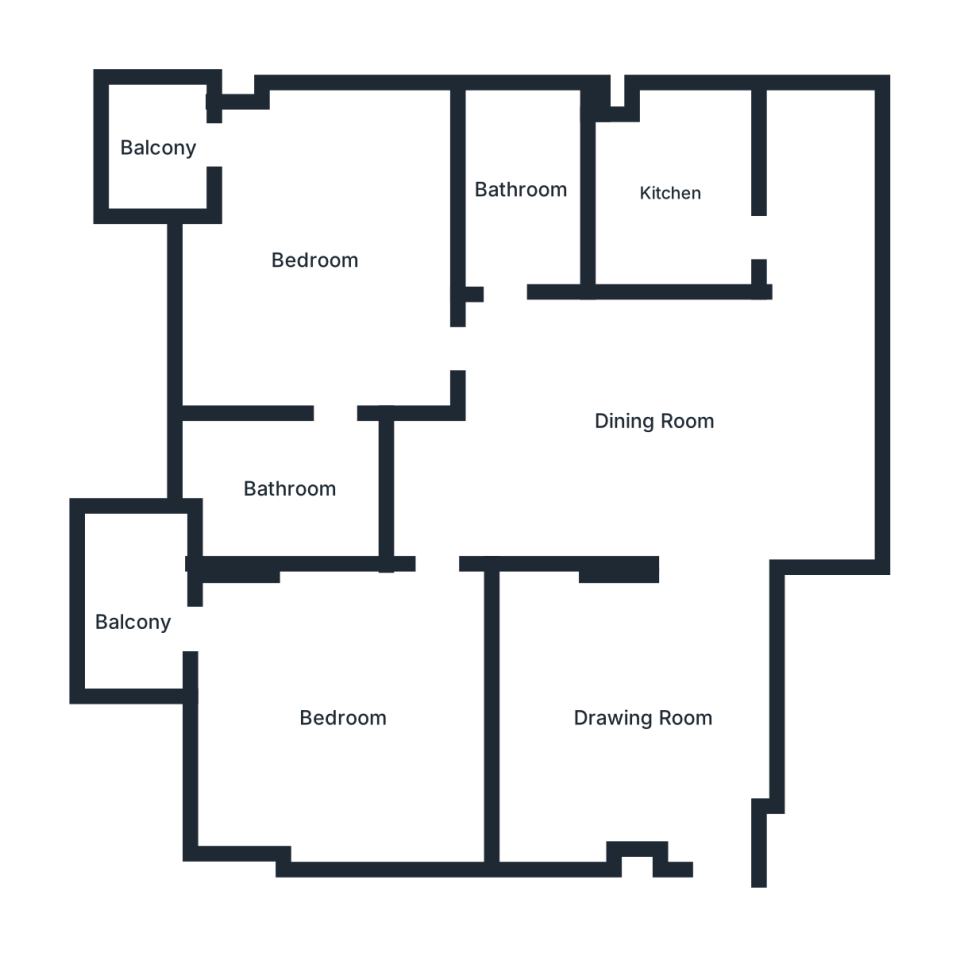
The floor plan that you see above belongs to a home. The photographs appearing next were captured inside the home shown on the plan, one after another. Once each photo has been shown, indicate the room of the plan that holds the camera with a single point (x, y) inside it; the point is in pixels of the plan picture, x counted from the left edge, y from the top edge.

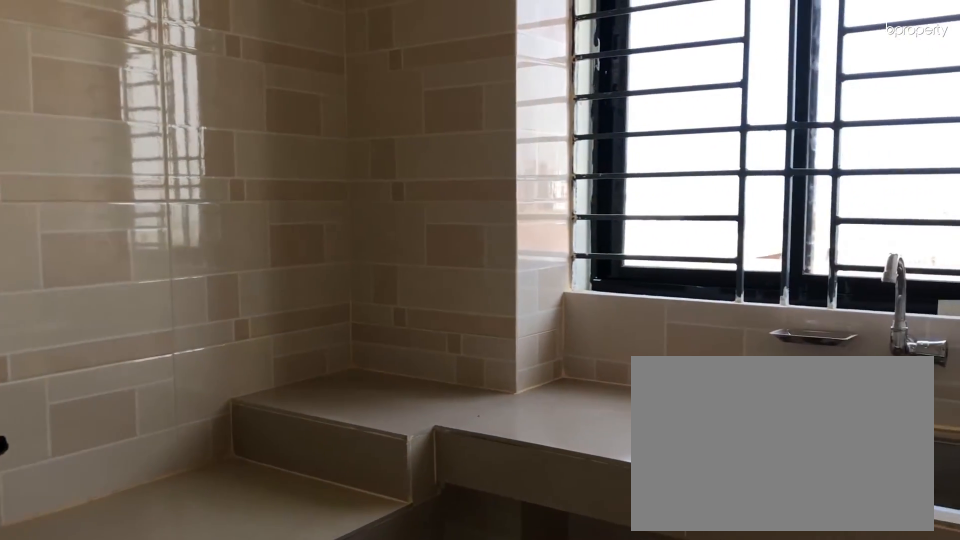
(672, 194)
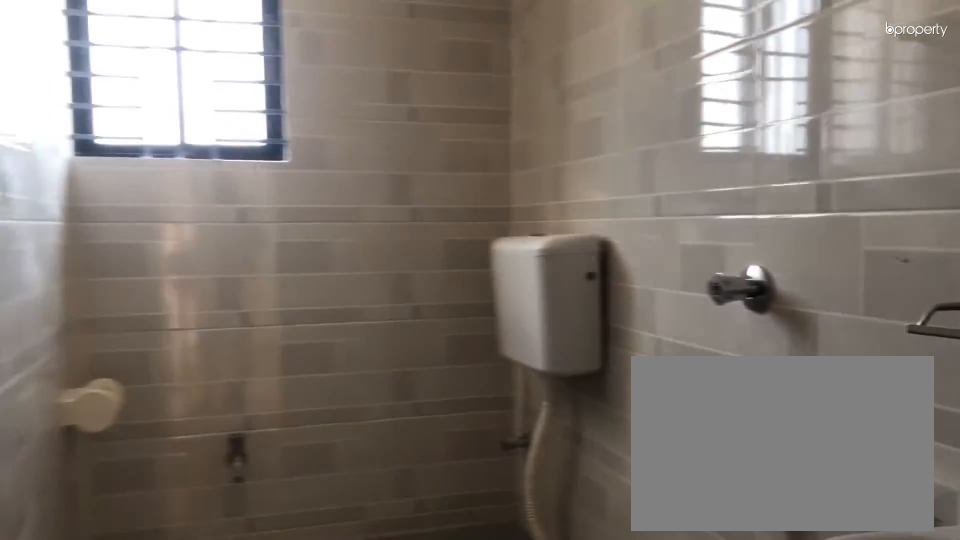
(522, 187)
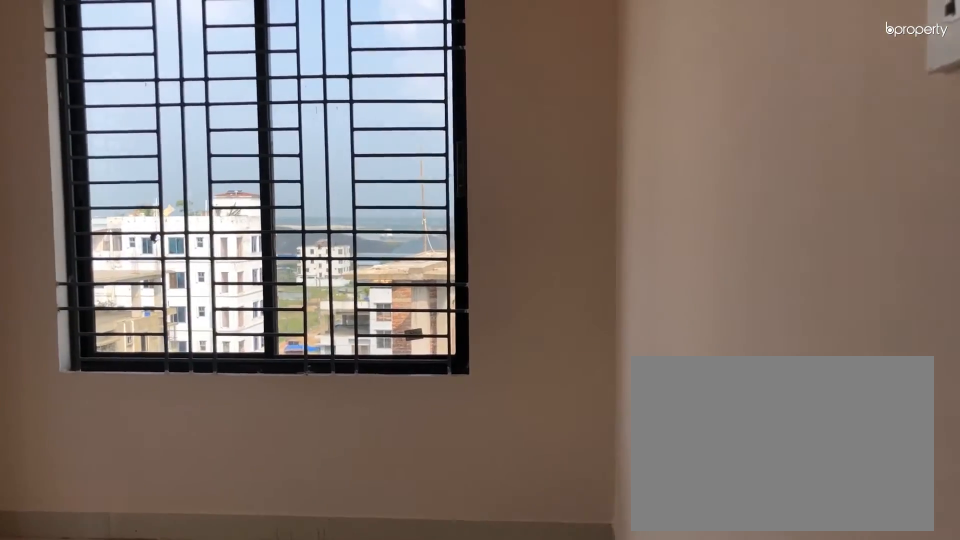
(311, 262)
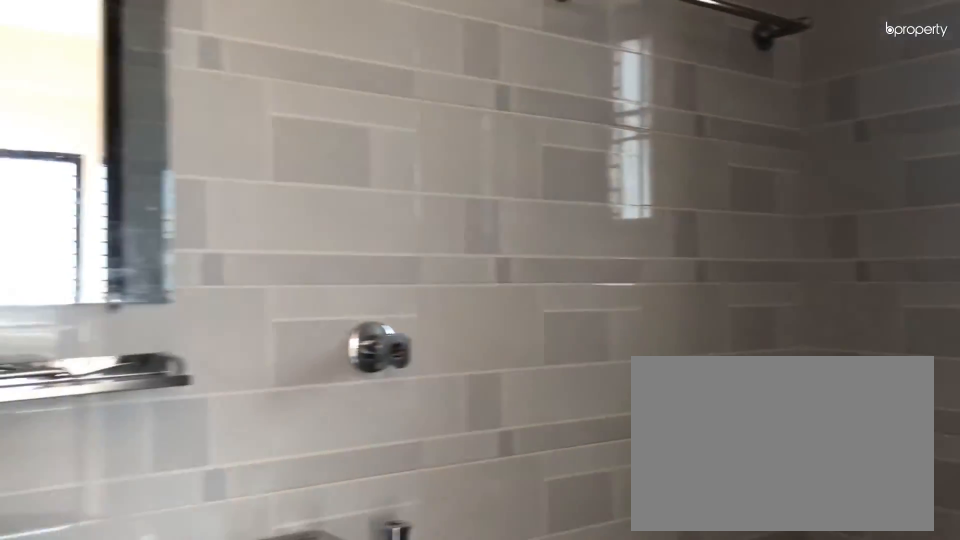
(293, 492)
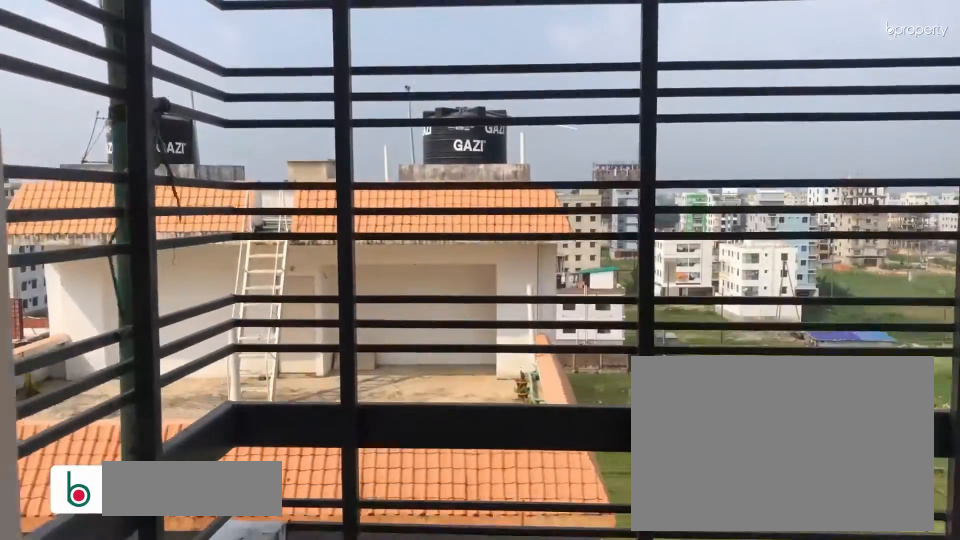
(156, 150)
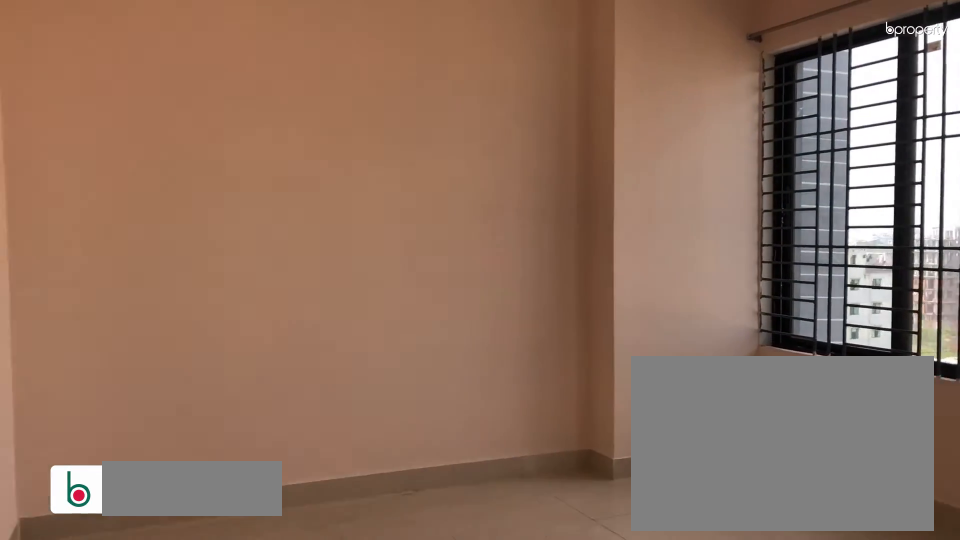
(343, 716)
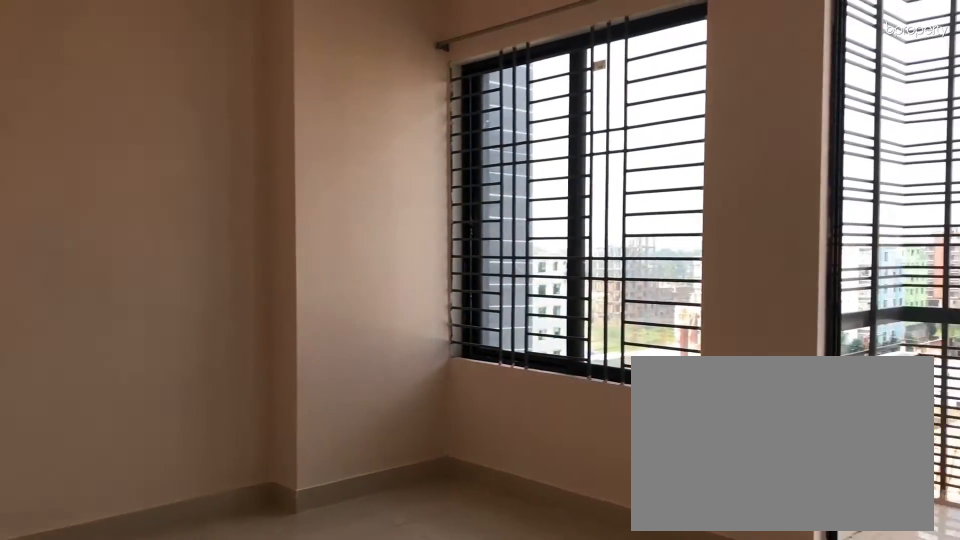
(343, 716)
